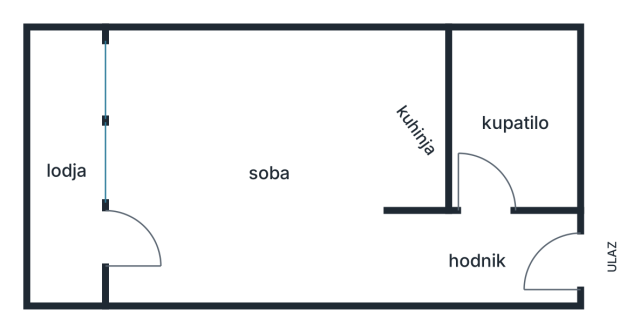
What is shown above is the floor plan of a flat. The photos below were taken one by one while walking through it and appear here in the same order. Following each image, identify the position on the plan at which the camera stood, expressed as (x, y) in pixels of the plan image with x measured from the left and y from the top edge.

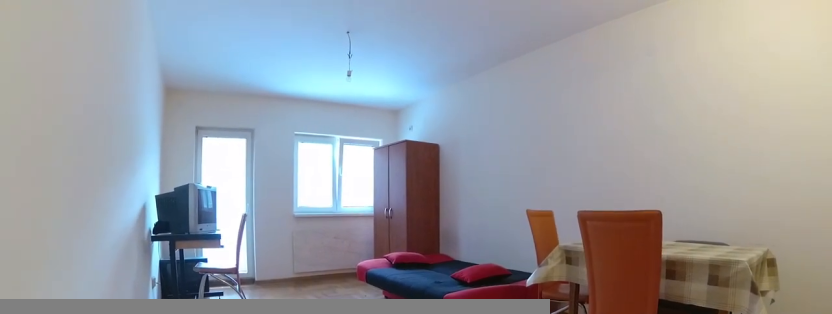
(396, 247)
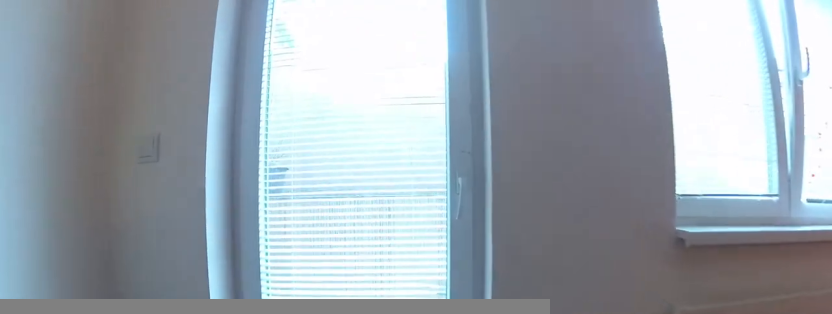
(174, 248)
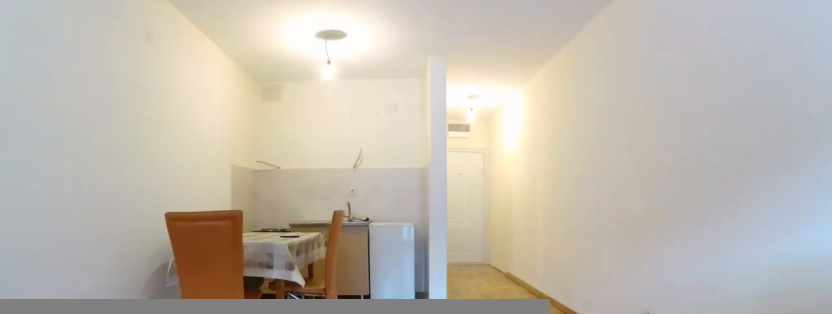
(171, 205)
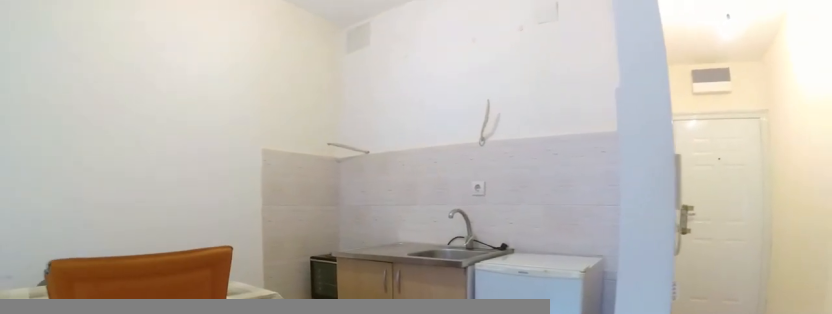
(284, 211)
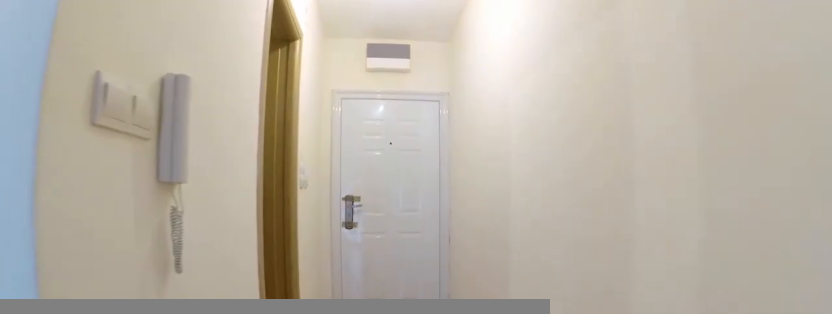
(372, 249)
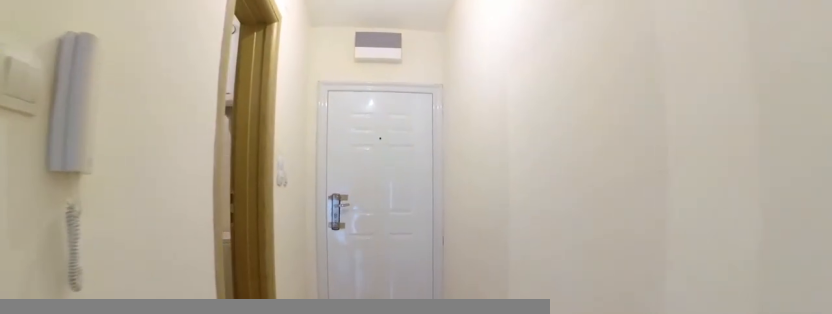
(381, 250)
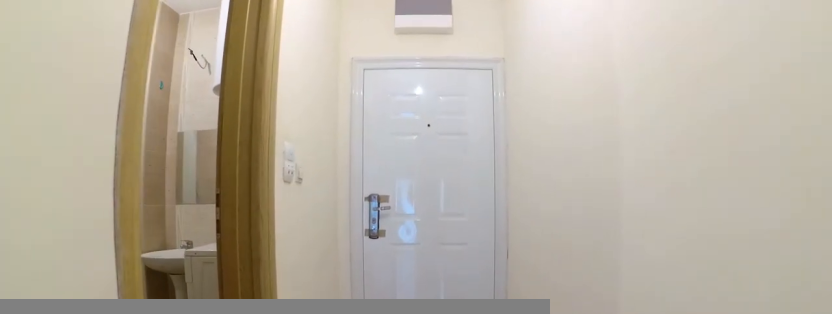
(420, 250)
